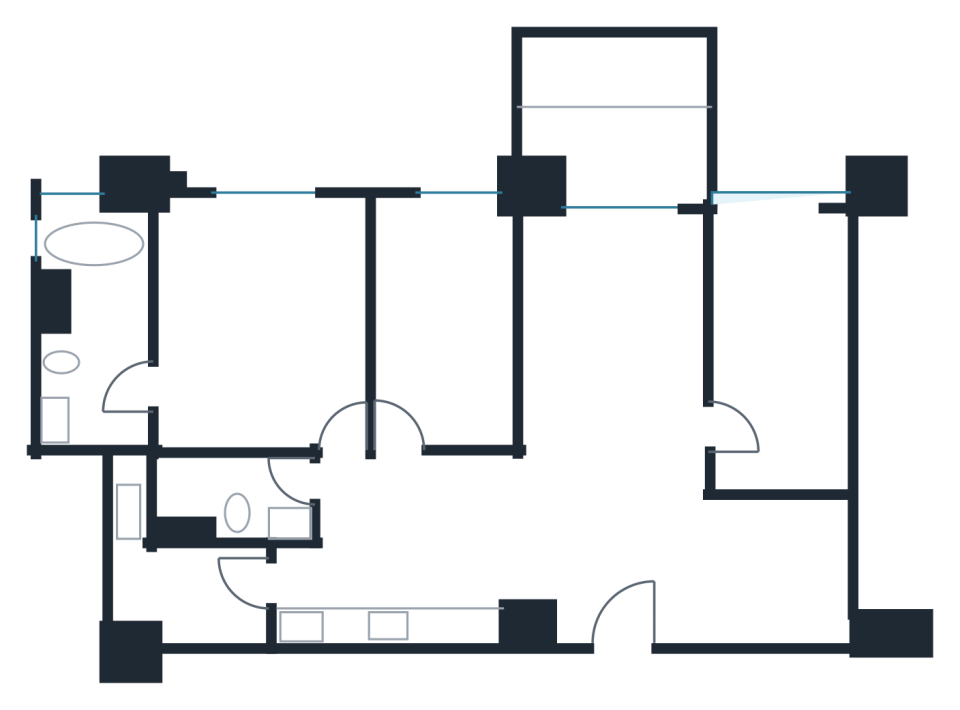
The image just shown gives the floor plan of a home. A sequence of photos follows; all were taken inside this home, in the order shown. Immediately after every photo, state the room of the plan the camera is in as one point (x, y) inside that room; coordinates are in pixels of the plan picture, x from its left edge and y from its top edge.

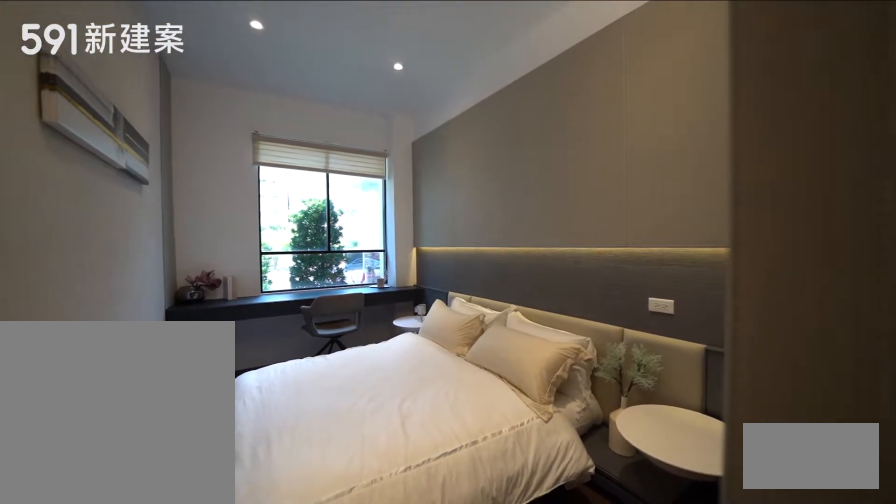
(448, 321)
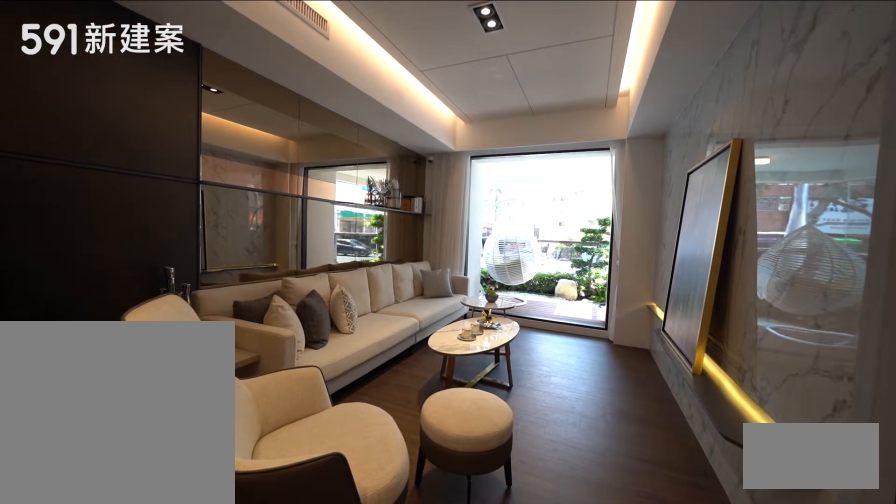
(614, 328)
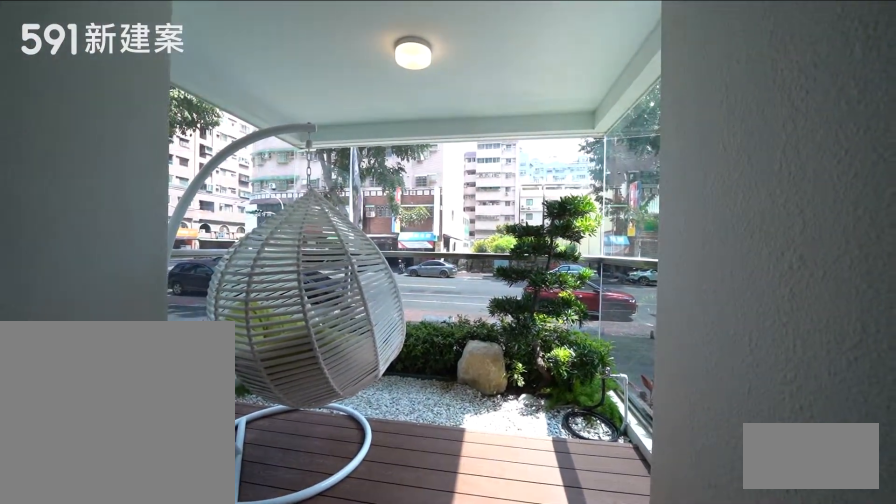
(617, 111)
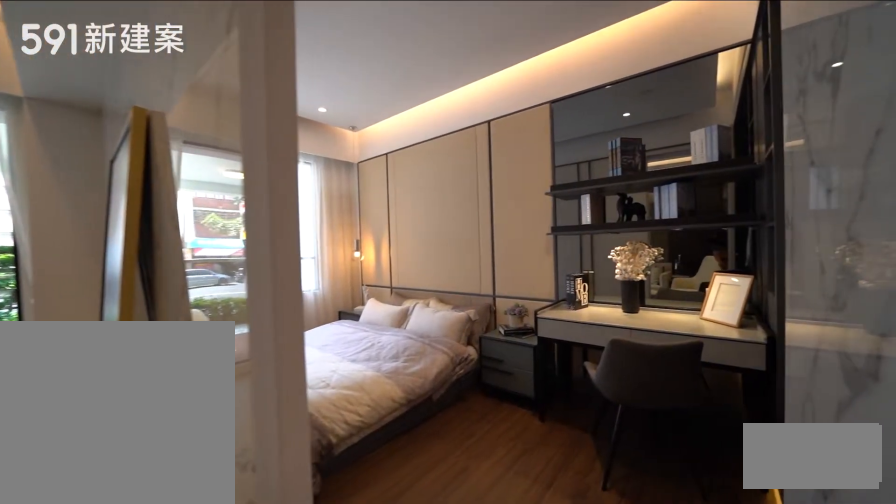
(785, 342)
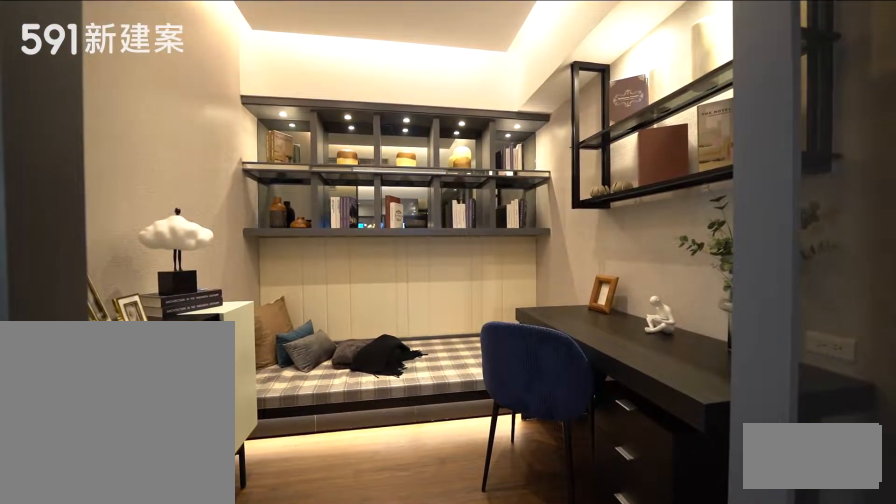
(784, 568)
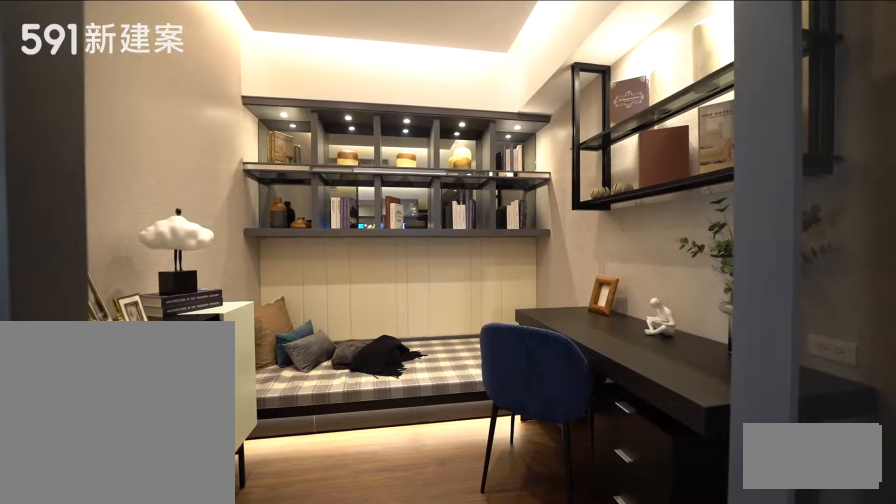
(784, 568)
